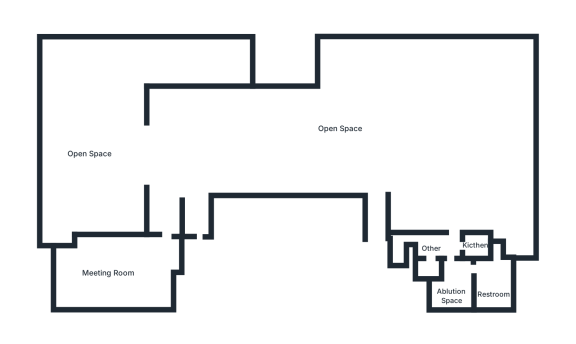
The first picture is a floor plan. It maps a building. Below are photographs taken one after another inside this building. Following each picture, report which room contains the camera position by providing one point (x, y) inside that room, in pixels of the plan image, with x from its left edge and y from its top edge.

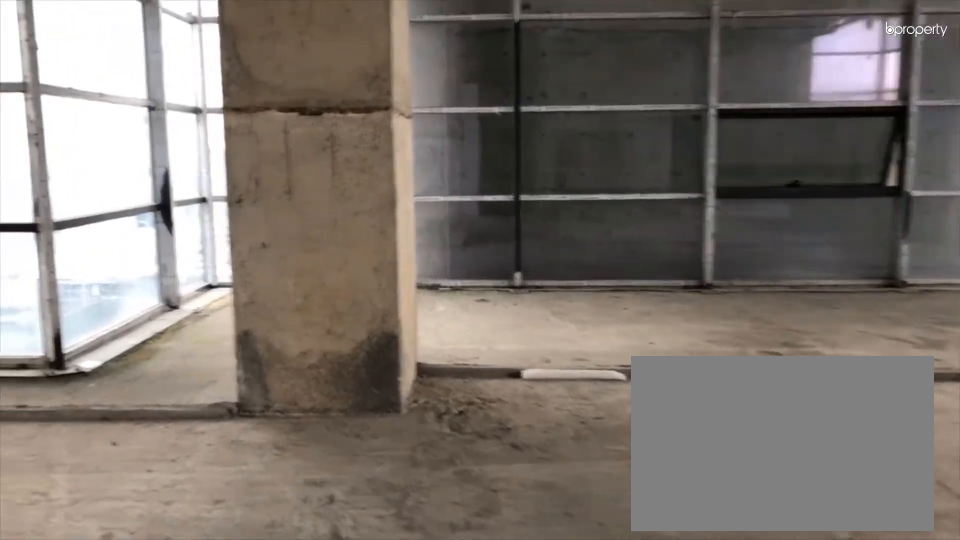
(374, 162)
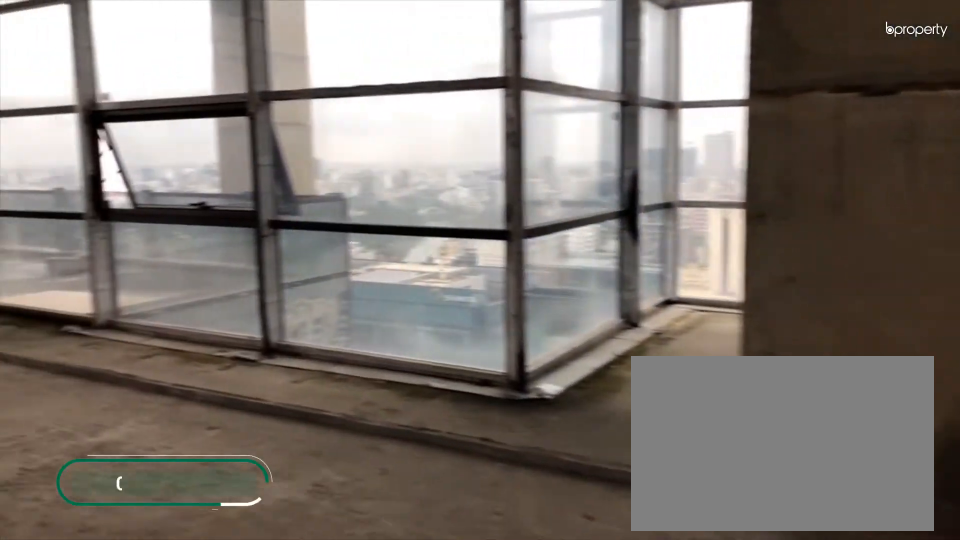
(374, 162)
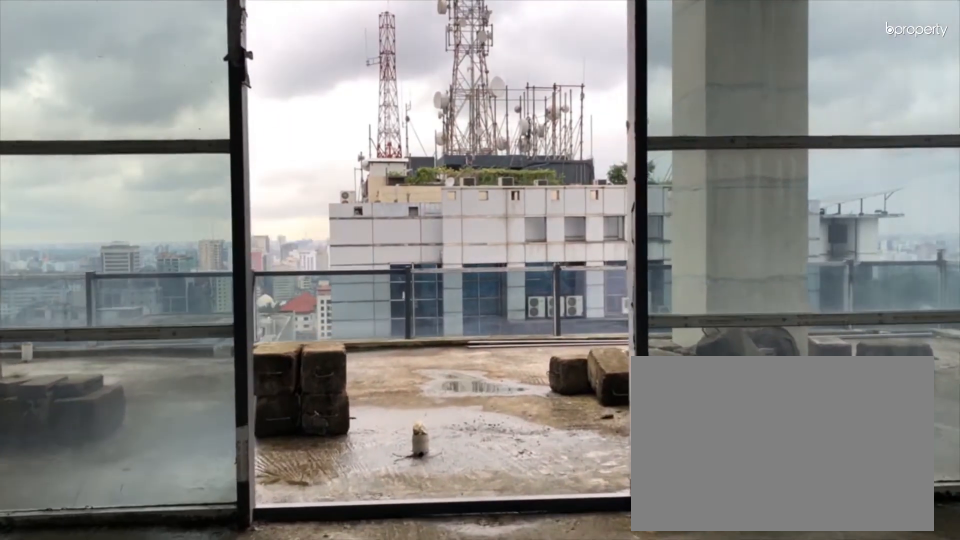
(188, 148)
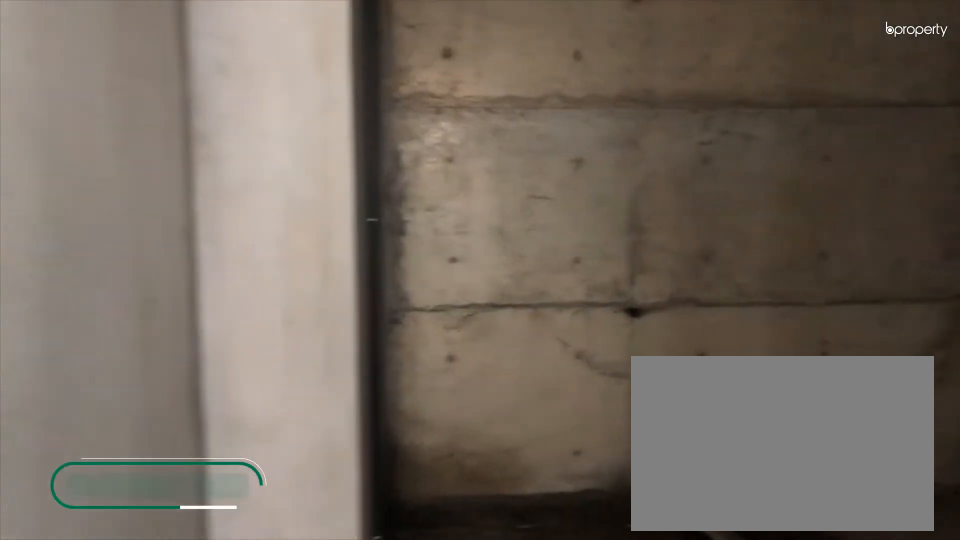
(125, 265)
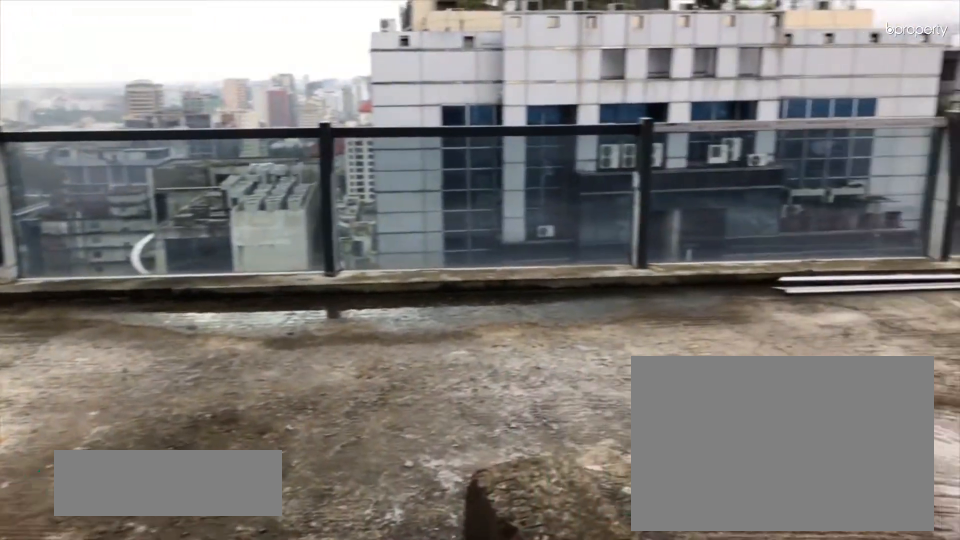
(95, 159)
